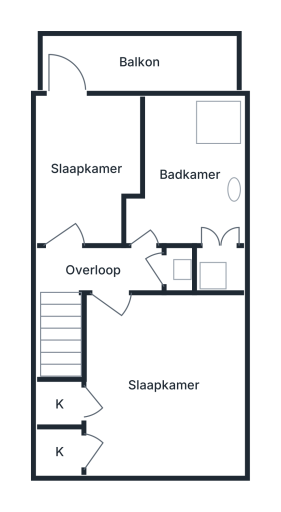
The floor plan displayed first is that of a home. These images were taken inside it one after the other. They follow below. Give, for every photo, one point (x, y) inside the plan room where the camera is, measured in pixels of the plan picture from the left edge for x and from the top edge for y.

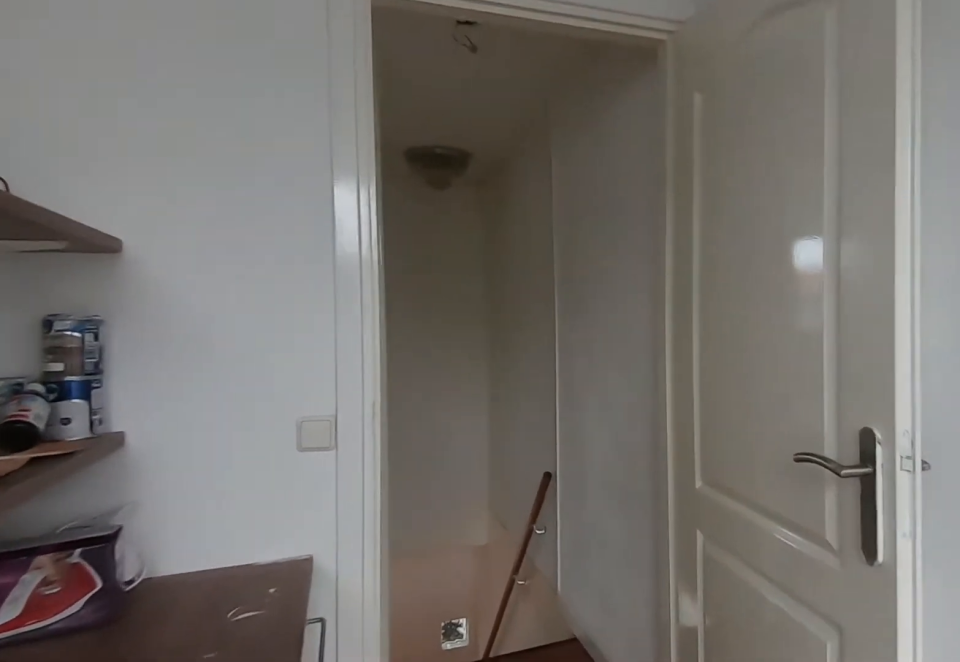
(89, 135)
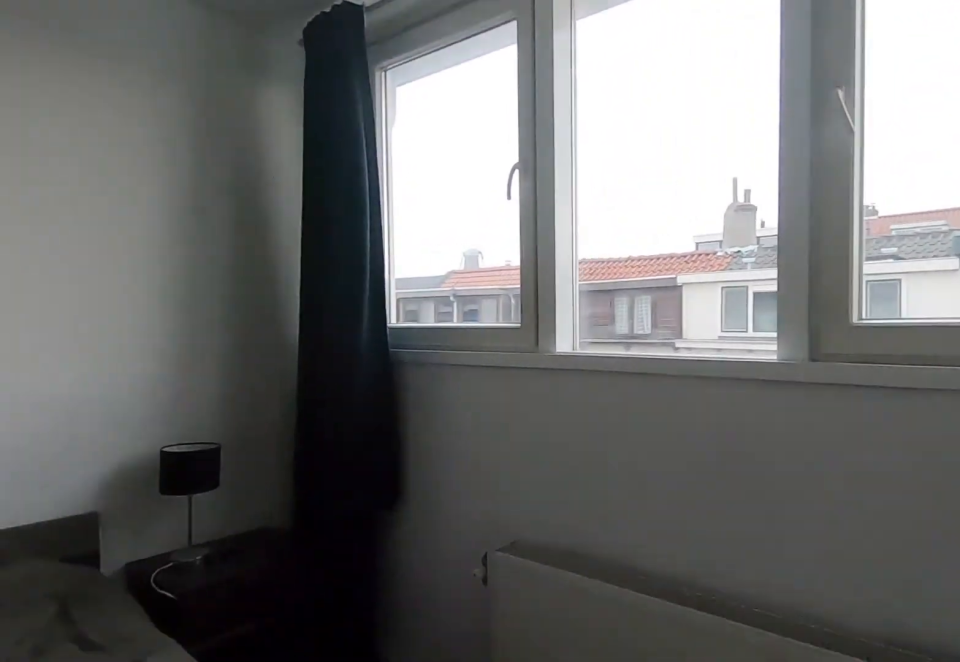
(232, 428)
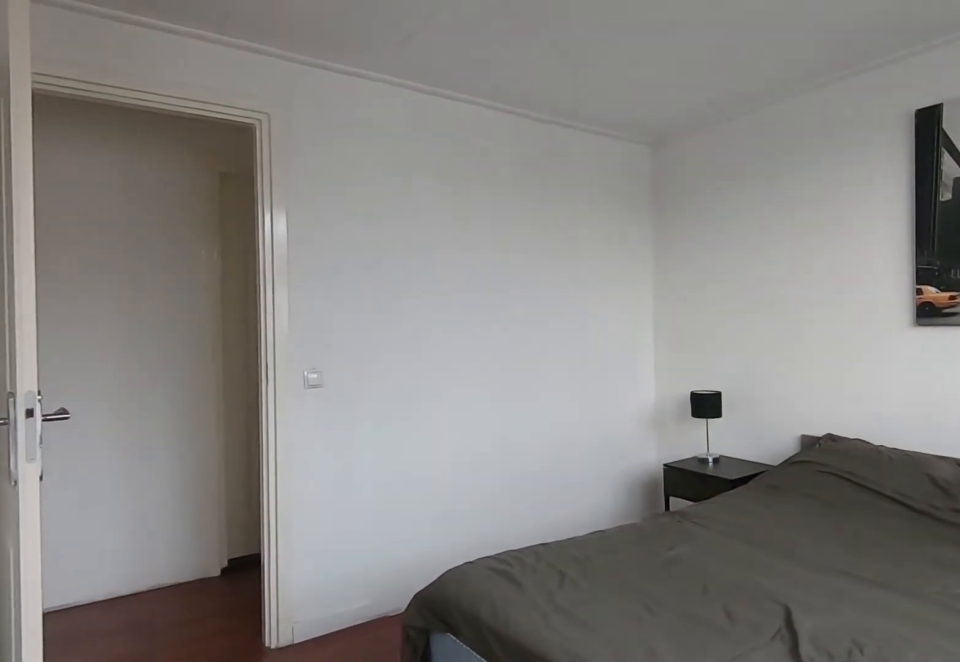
(232, 428)
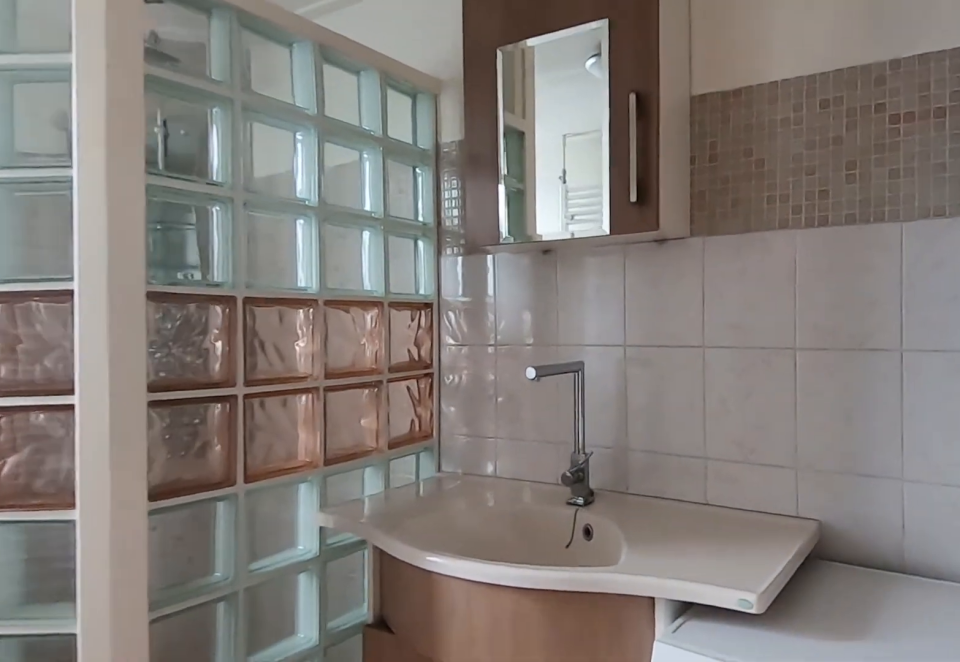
(181, 130)
